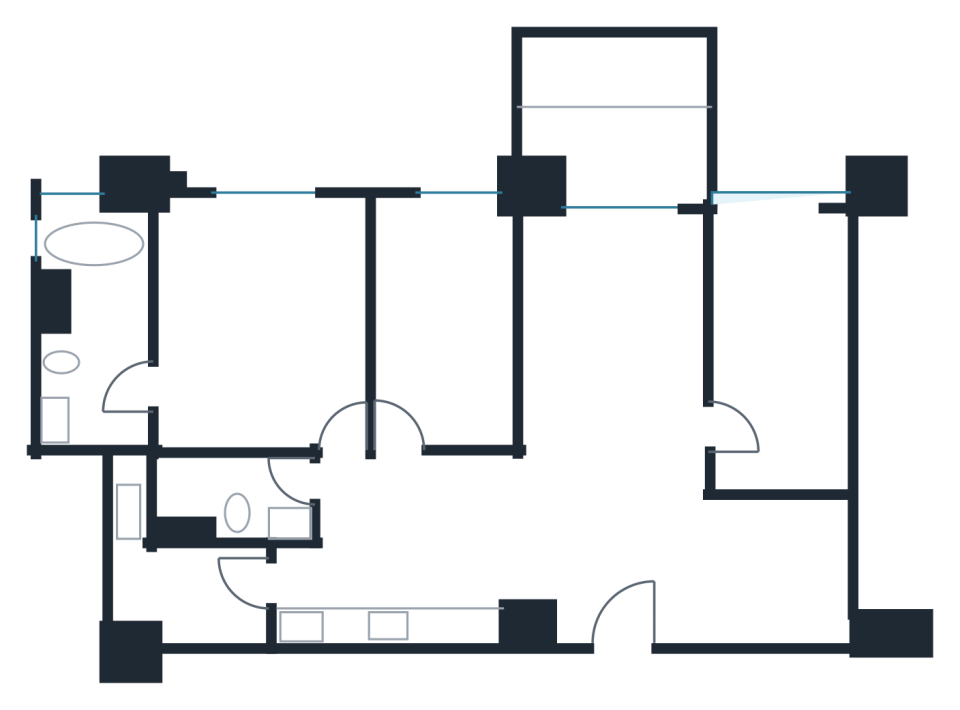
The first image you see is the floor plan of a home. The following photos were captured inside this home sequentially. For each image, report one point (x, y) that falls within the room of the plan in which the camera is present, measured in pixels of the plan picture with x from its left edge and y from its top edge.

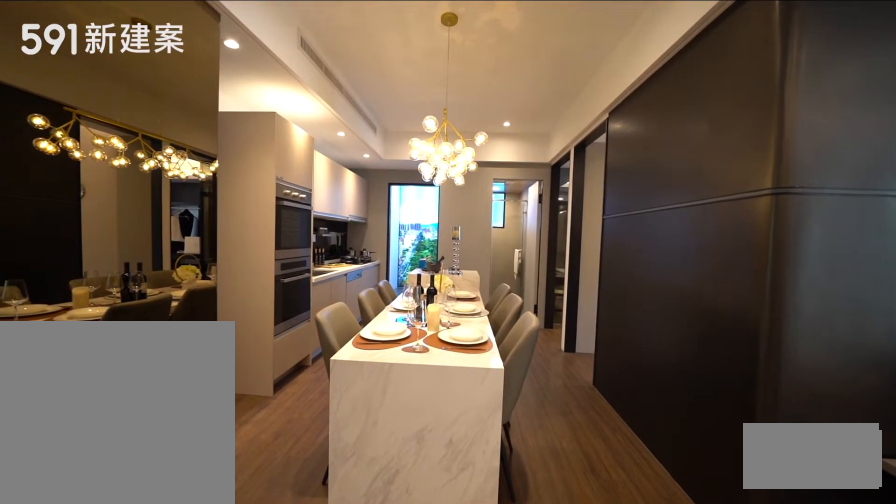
(448, 514)
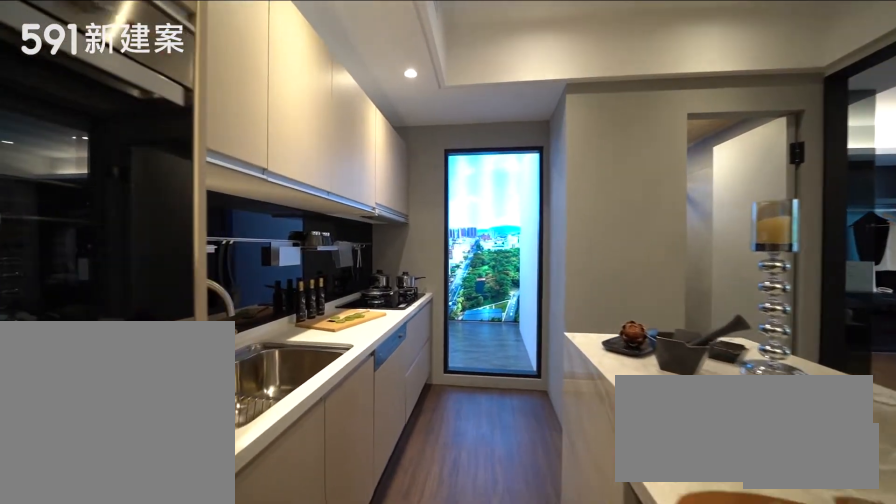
(375, 605)
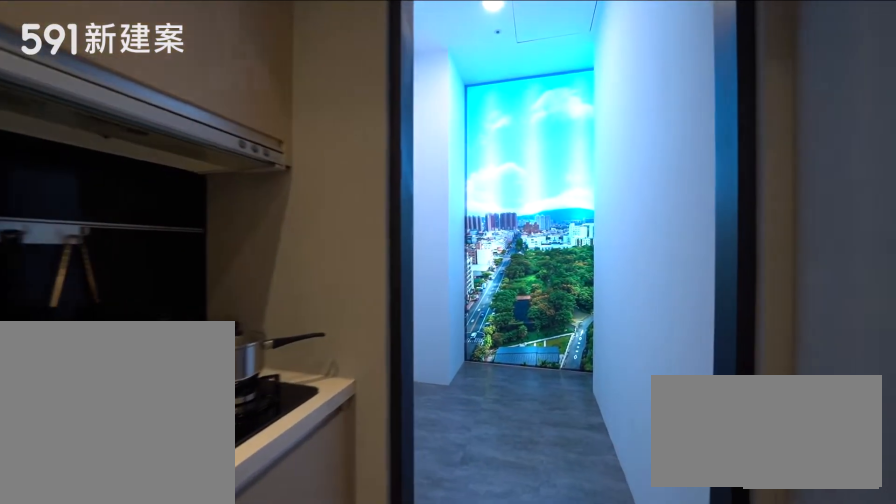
(375, 605)
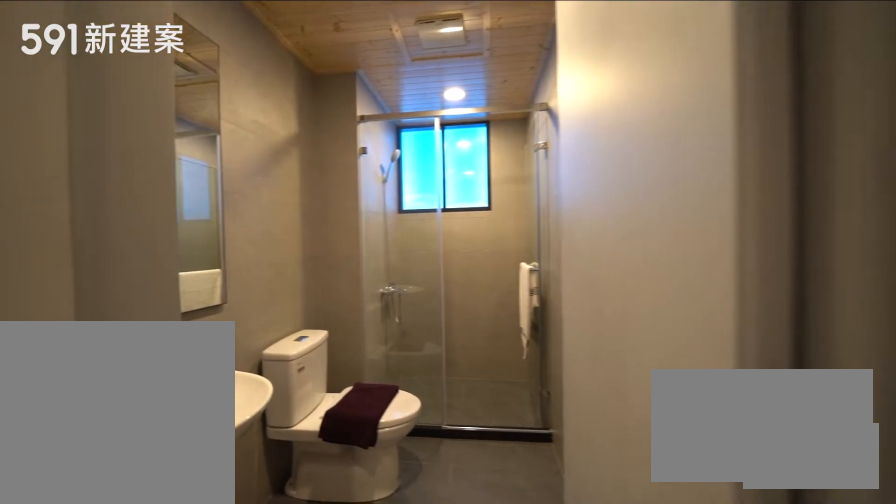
(226, 501)
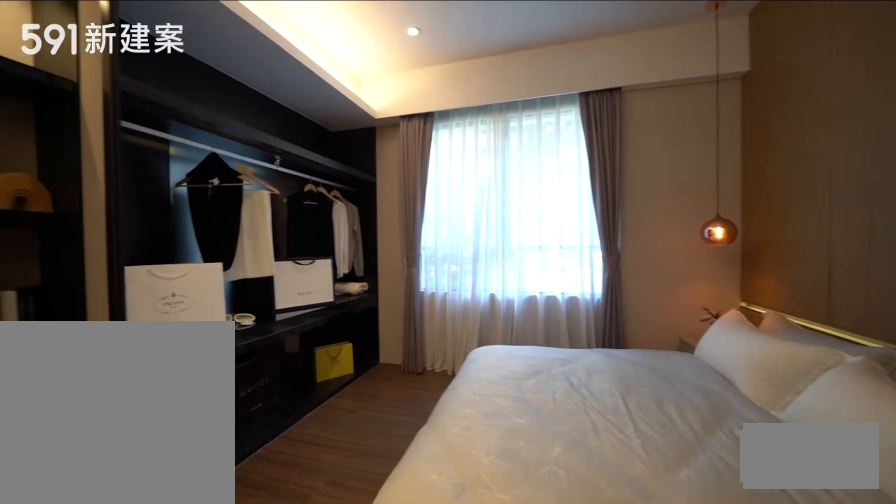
(262, 317)
